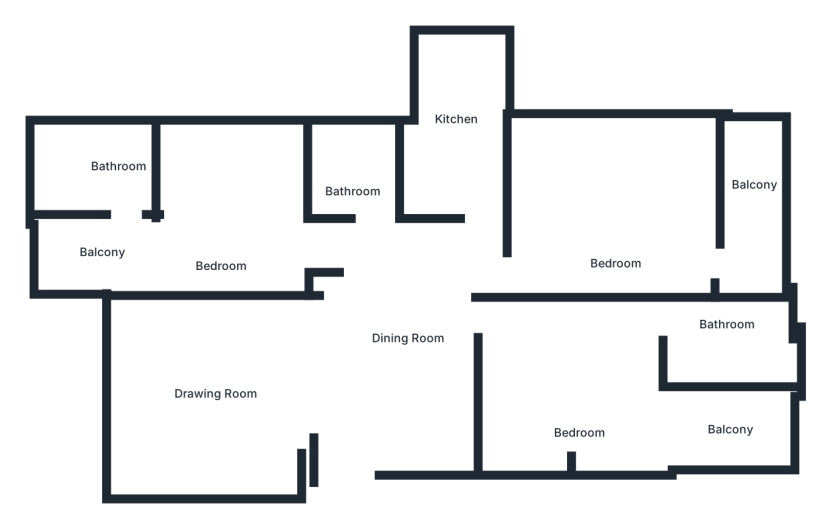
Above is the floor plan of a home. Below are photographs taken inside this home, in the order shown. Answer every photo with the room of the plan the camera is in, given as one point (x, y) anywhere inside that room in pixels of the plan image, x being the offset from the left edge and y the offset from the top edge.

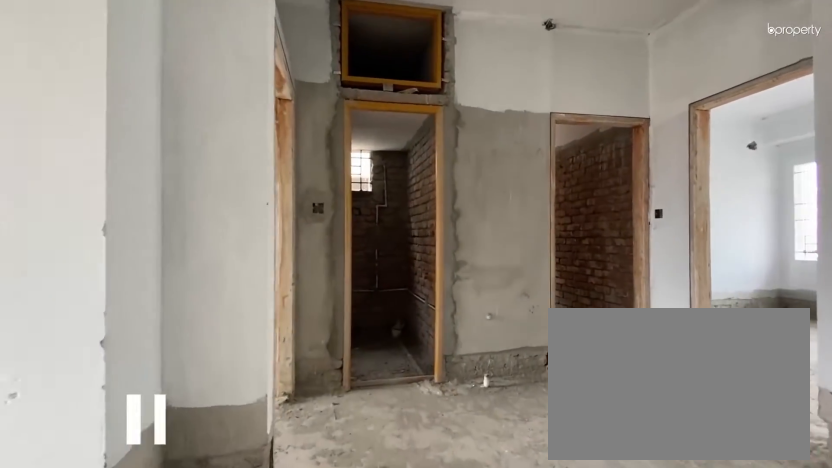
(411, 334)
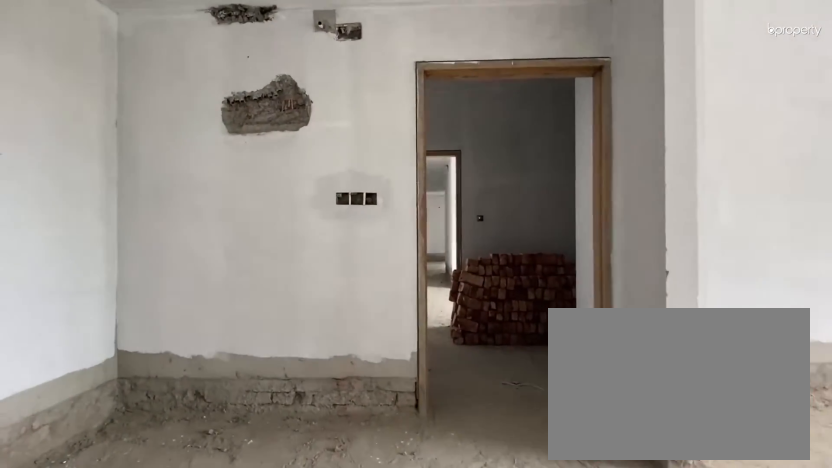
(411, 334)
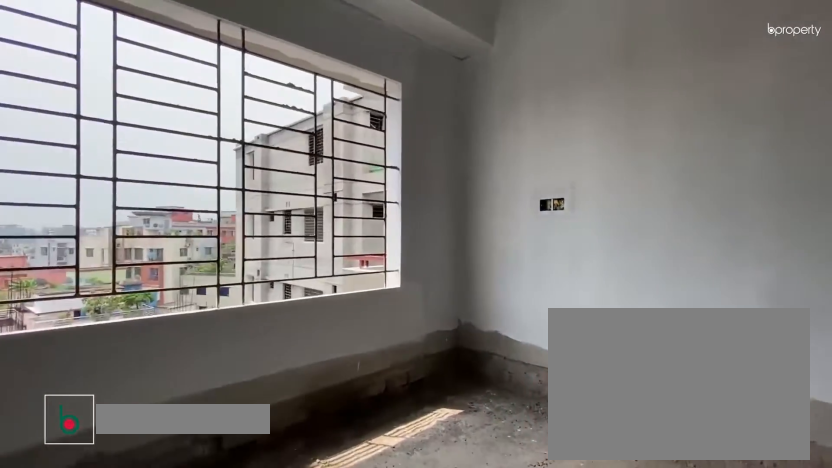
(217, 391)
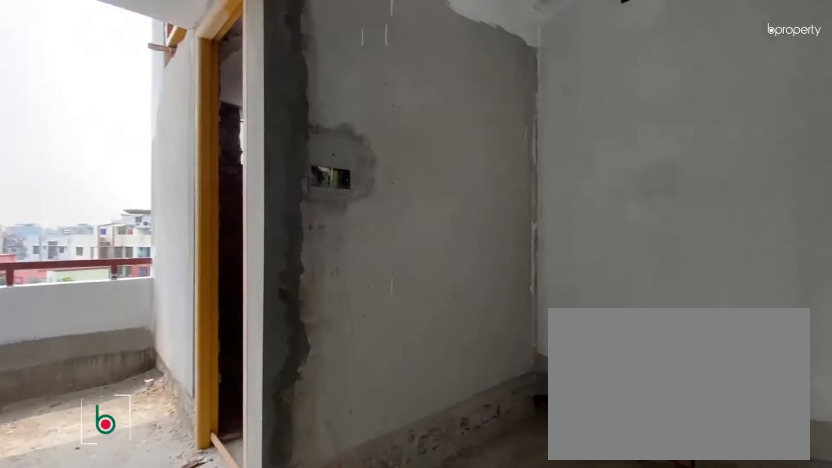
(222, 223)
